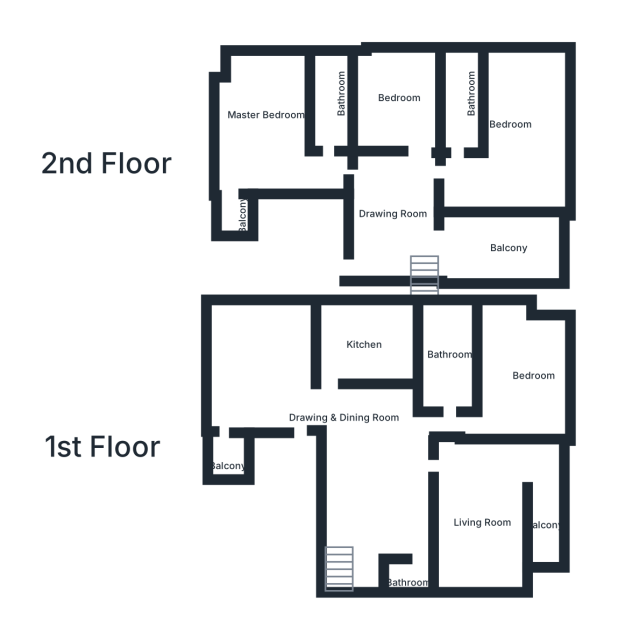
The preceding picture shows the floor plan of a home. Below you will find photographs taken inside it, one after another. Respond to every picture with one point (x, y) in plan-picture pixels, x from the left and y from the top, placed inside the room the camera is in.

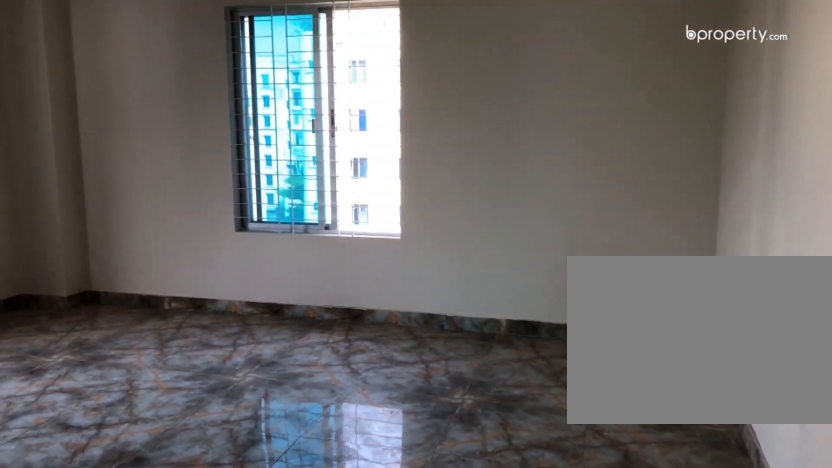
(287, 397)
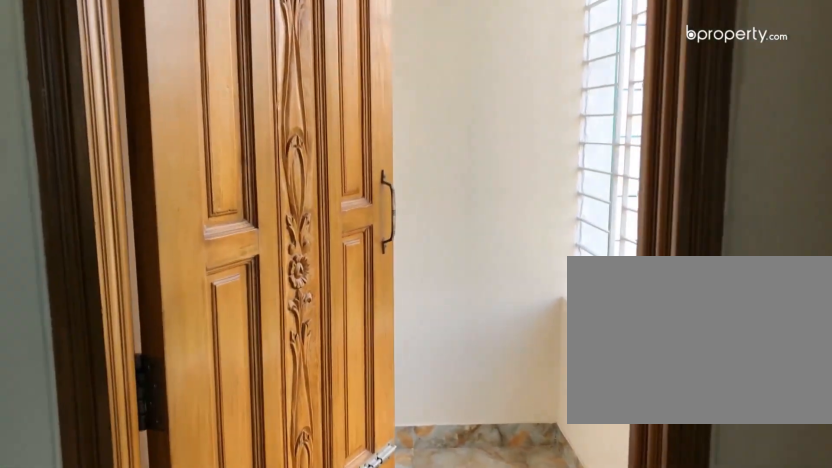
(238, 421)
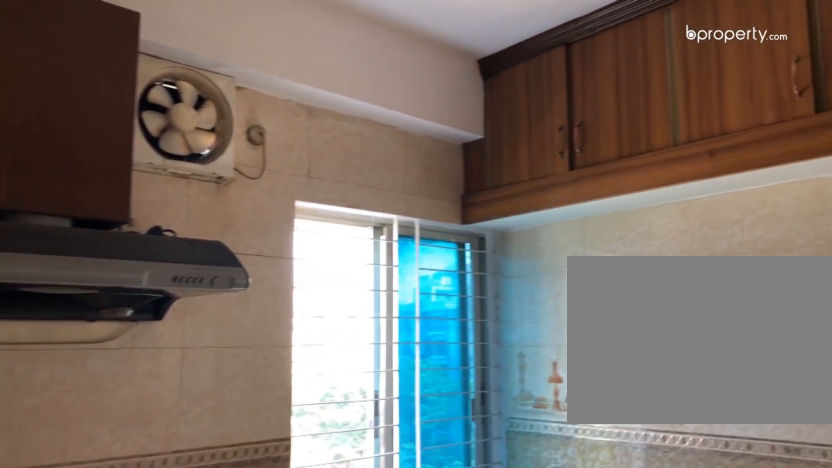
(362, 344)
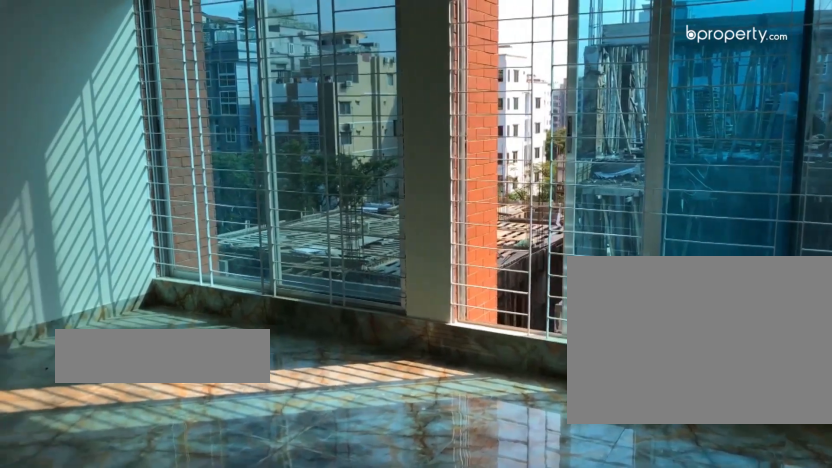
(528, 378)
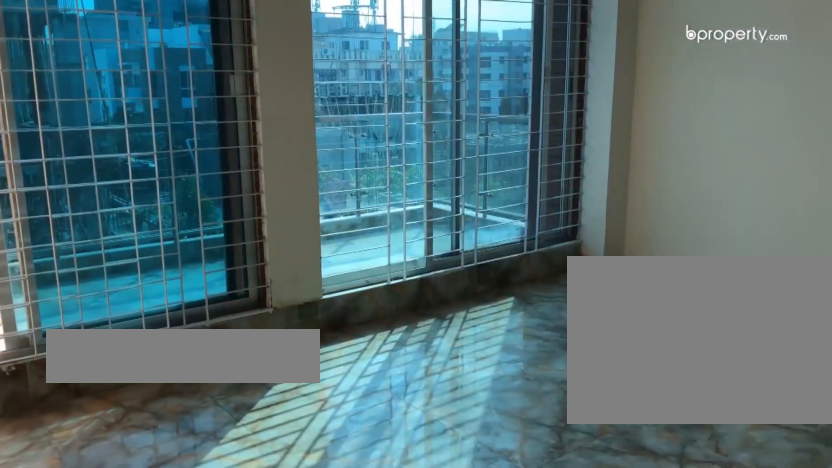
(486, 511)
